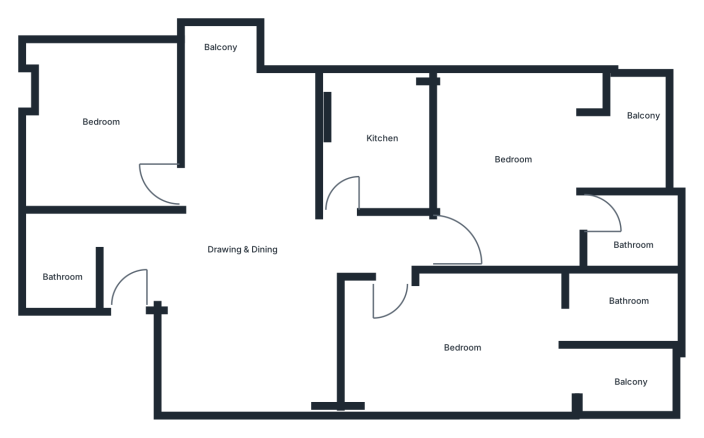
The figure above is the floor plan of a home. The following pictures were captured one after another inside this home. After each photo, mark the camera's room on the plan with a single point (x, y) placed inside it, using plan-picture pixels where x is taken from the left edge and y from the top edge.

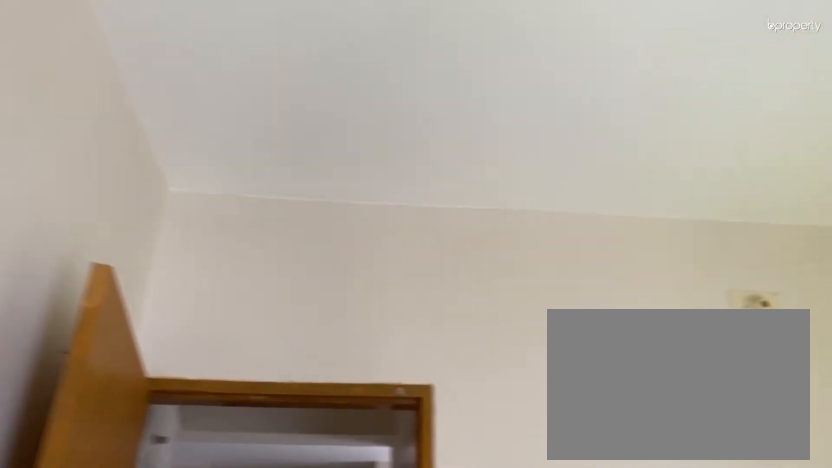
(526, 180)
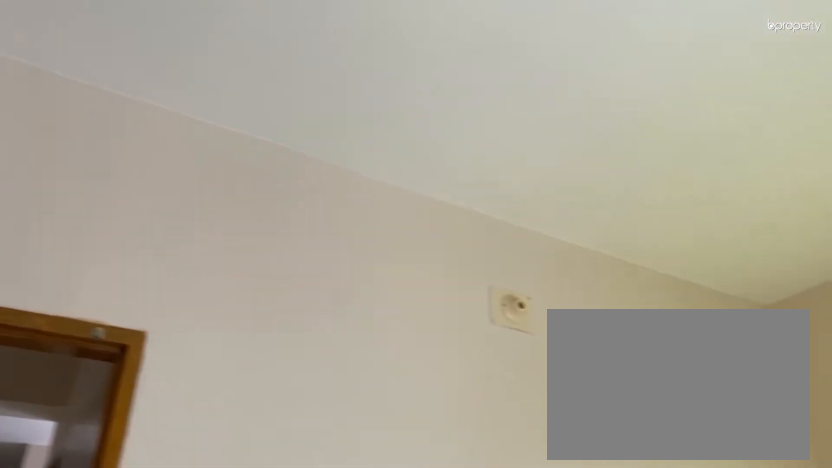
(526, 180)
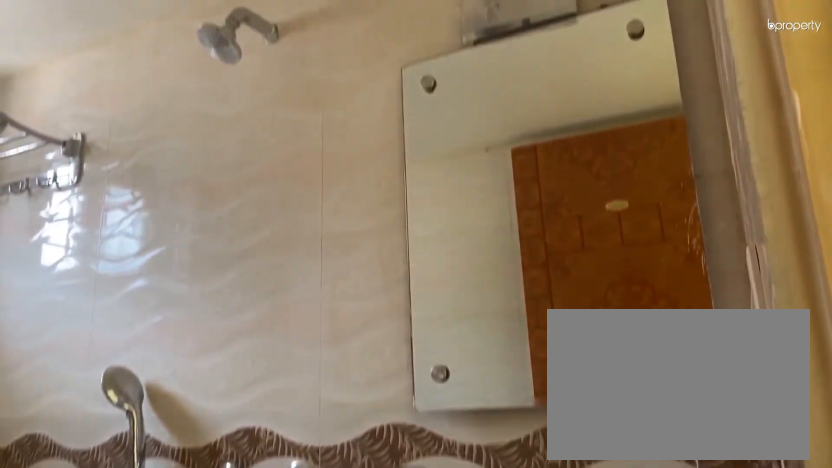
(628, 232)
